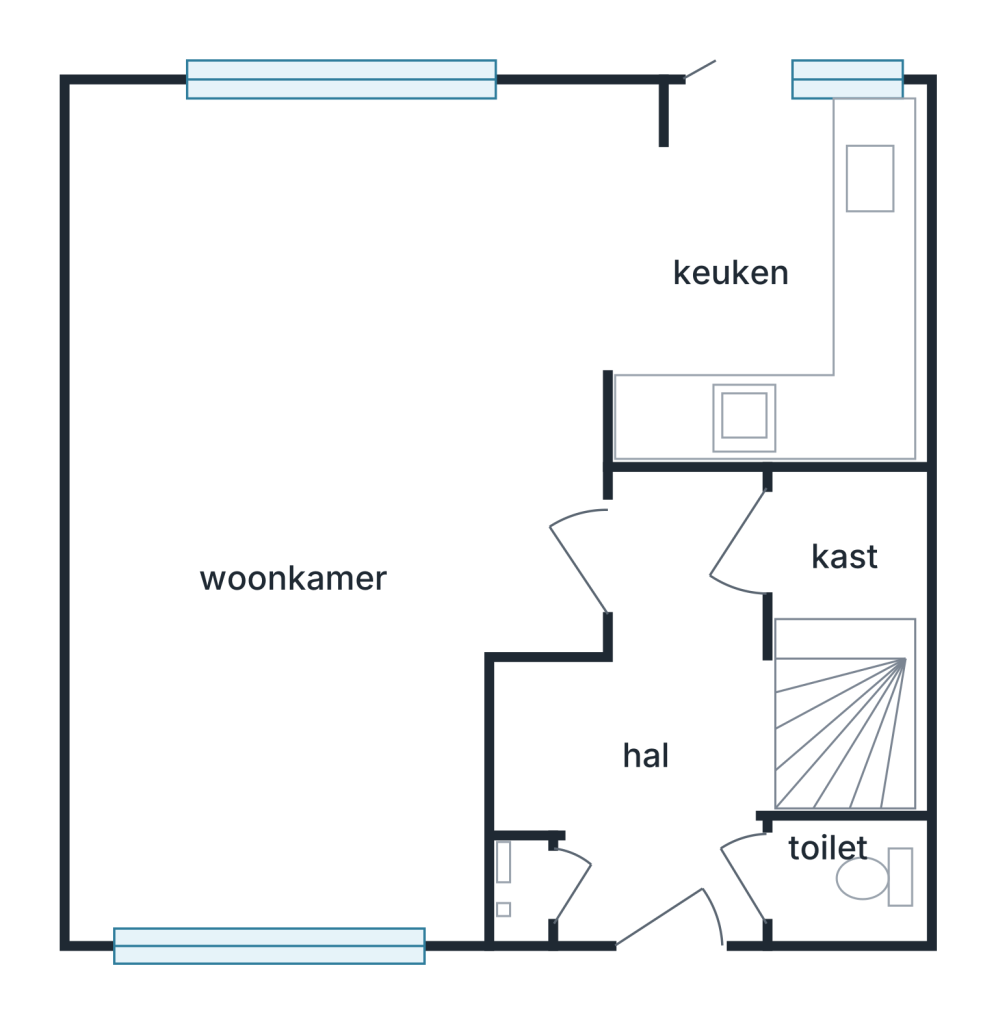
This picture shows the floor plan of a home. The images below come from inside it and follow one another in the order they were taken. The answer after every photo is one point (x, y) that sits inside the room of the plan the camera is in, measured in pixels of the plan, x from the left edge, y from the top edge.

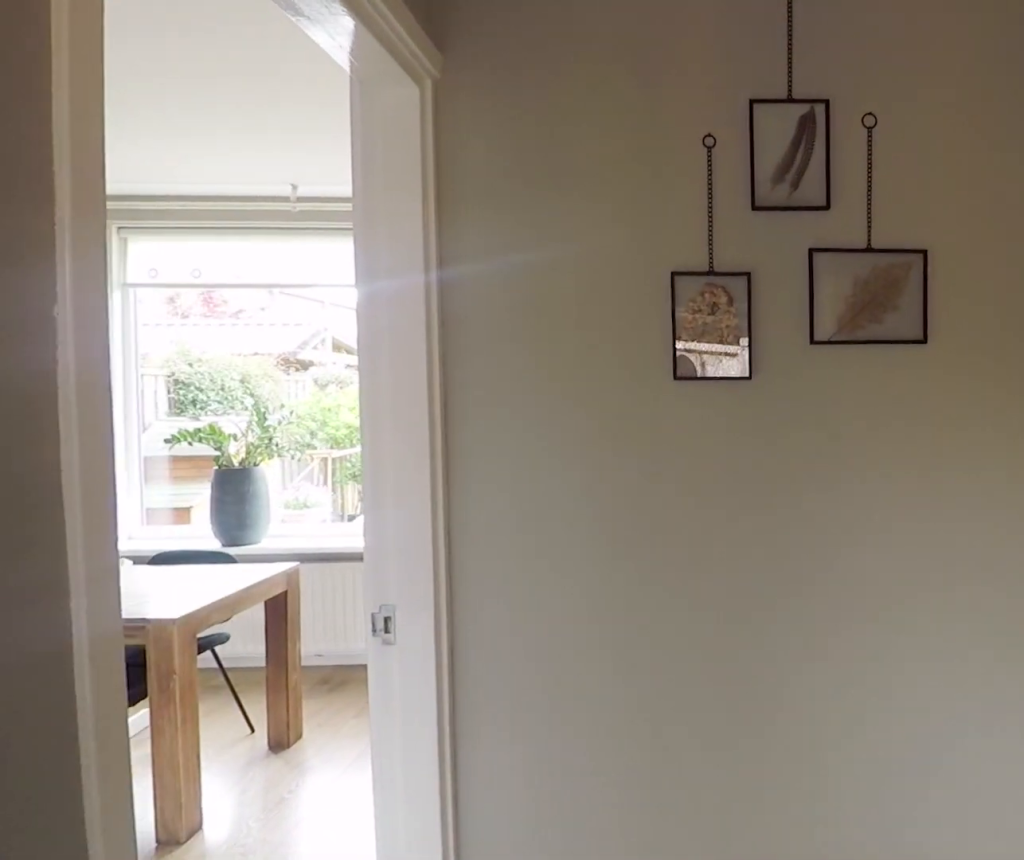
(655, 720)
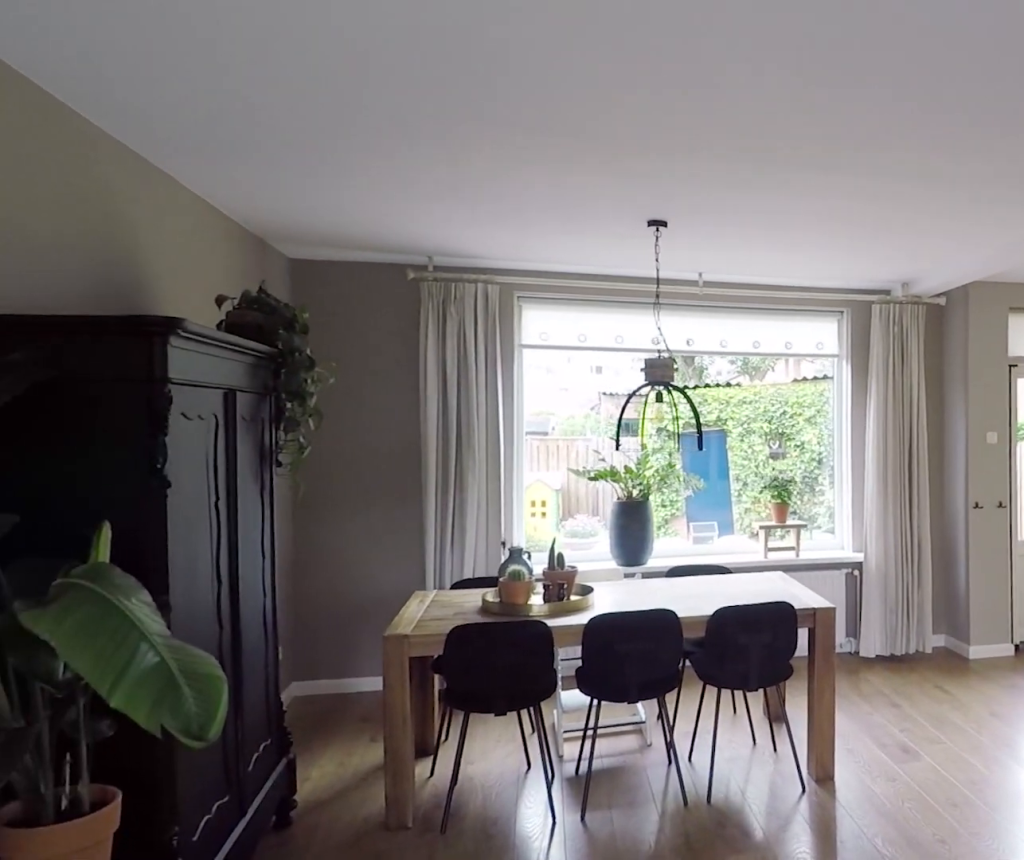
(231, 414)
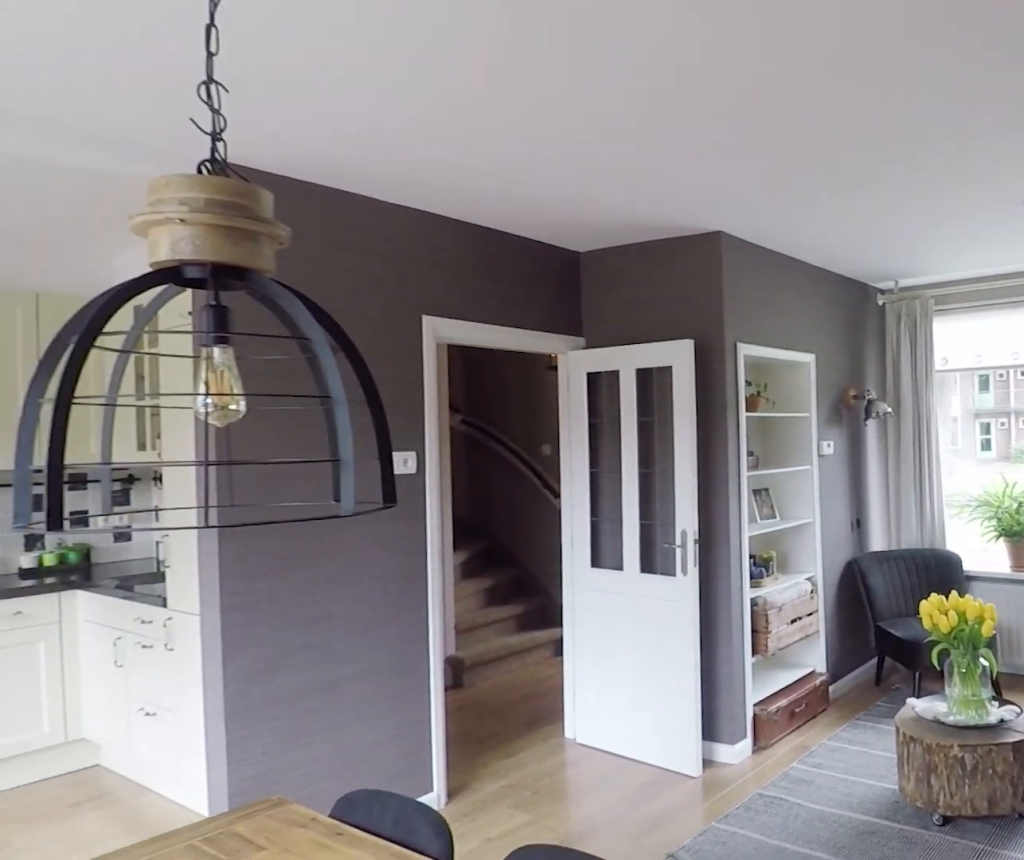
(231, 414)
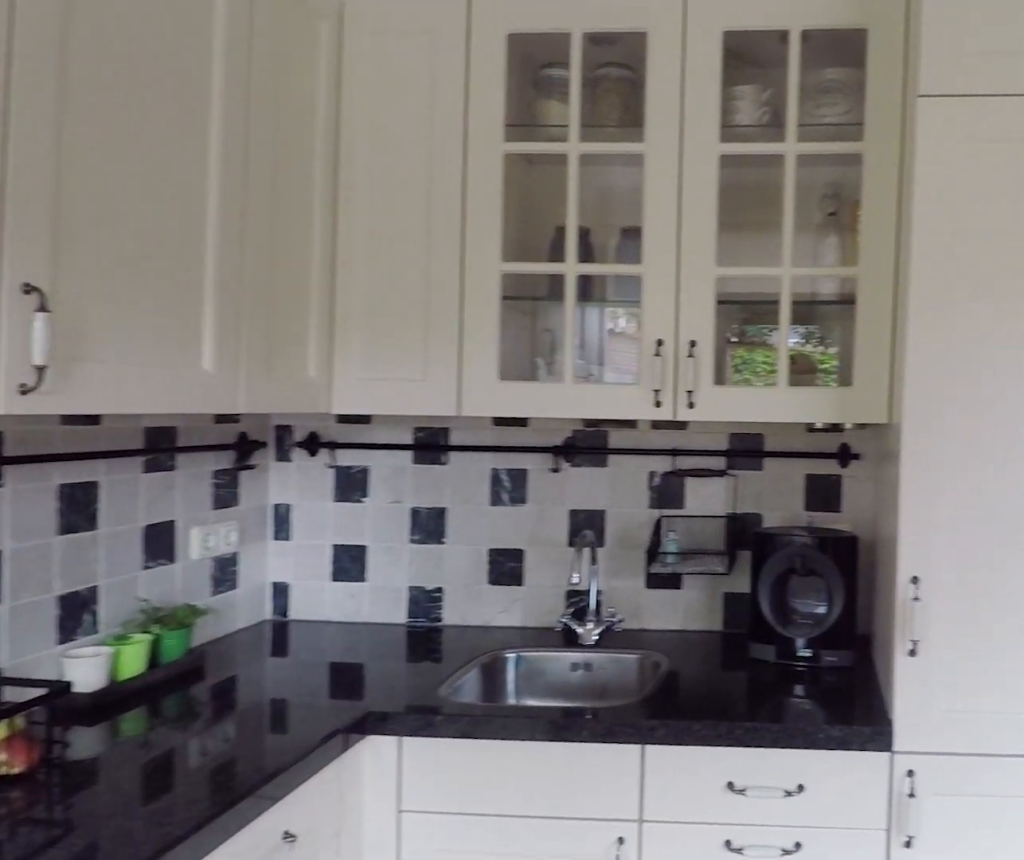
(757, 280)
